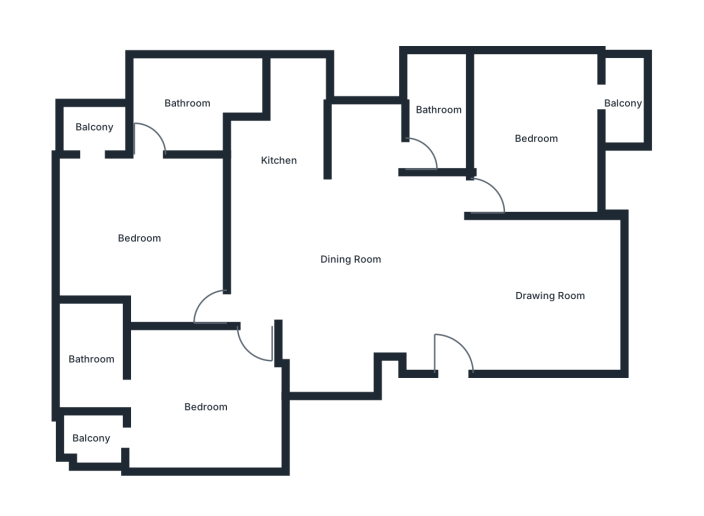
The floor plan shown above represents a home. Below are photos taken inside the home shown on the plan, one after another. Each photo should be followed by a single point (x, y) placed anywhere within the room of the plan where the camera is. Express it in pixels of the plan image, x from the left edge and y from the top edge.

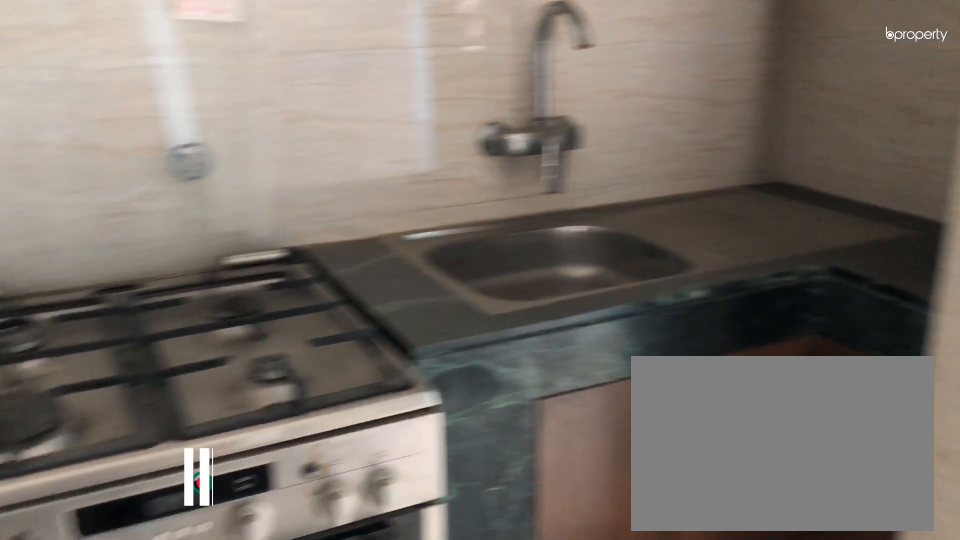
(279, 159)
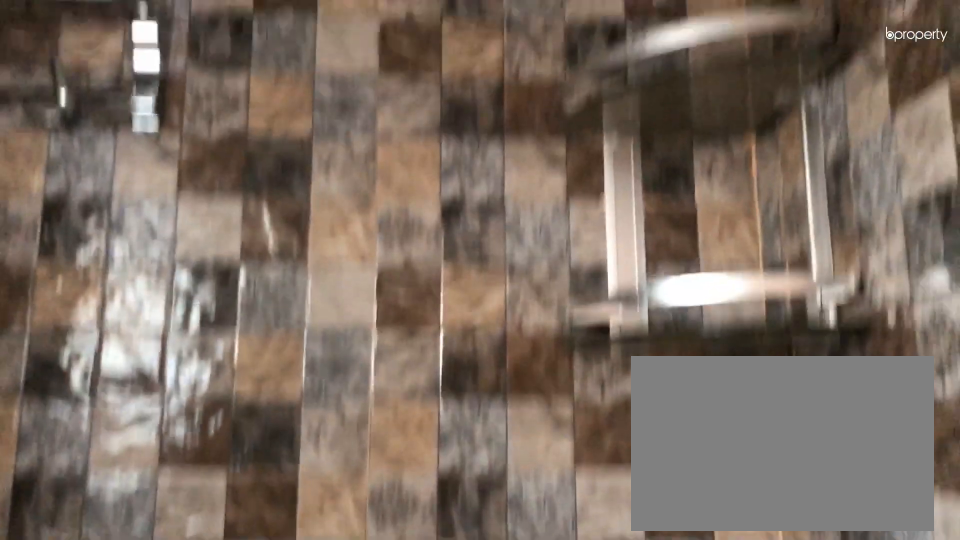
(188, 102)
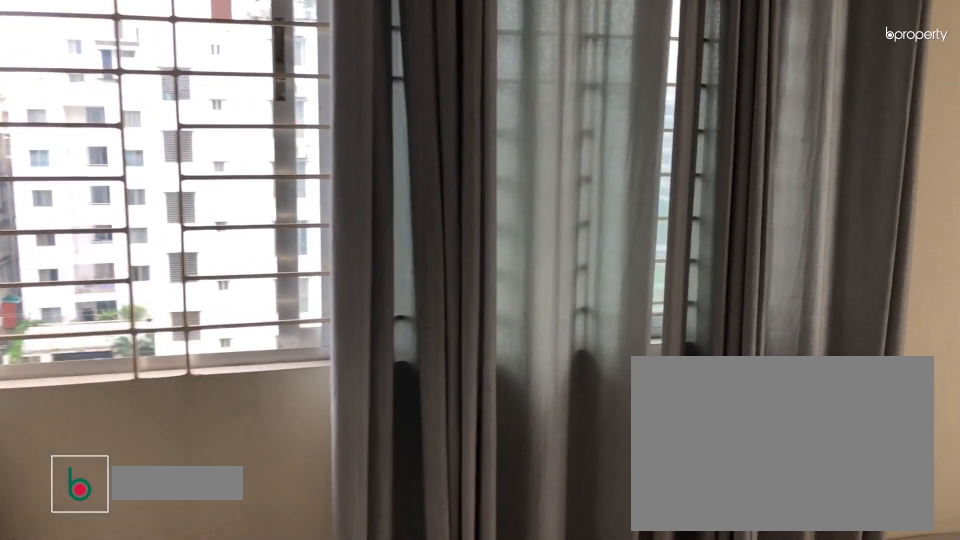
(207, 407)
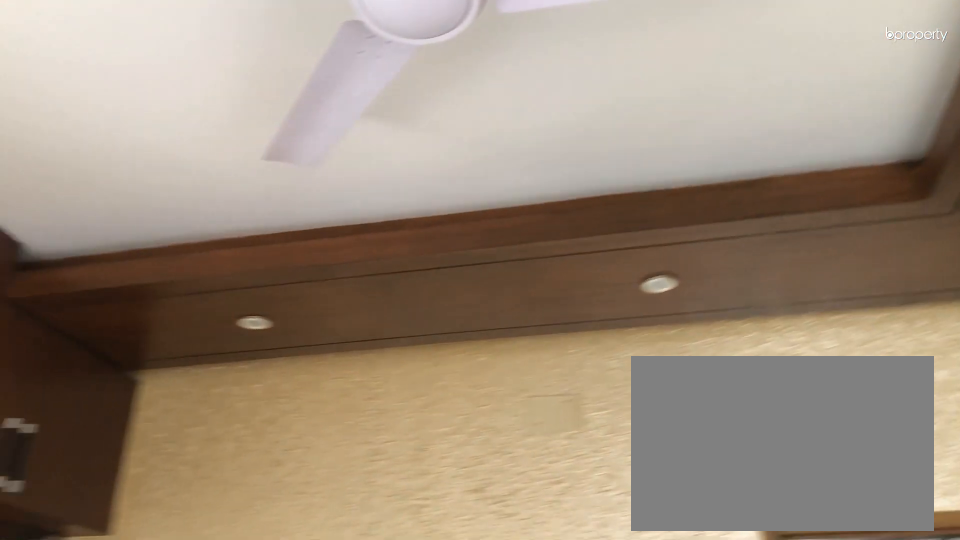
(206, 407)
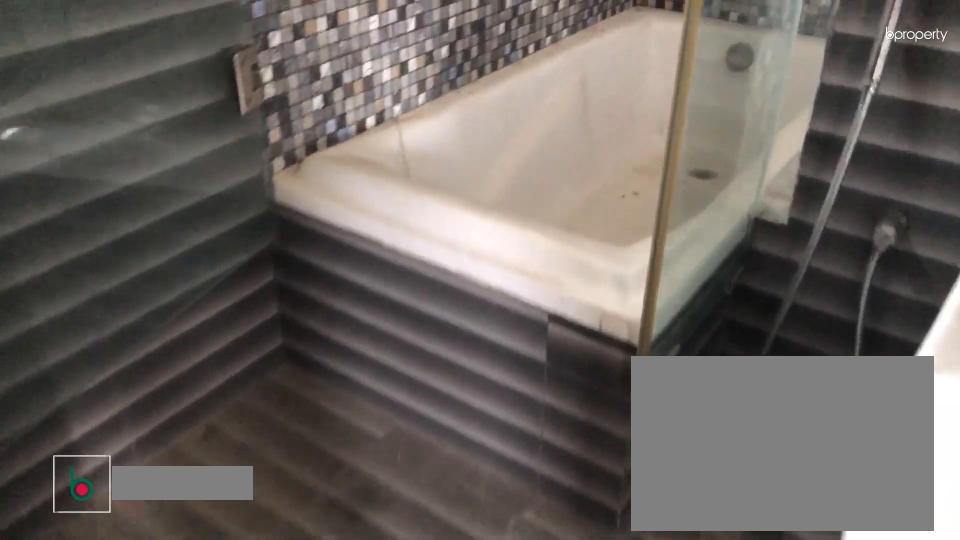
(91, 359)
